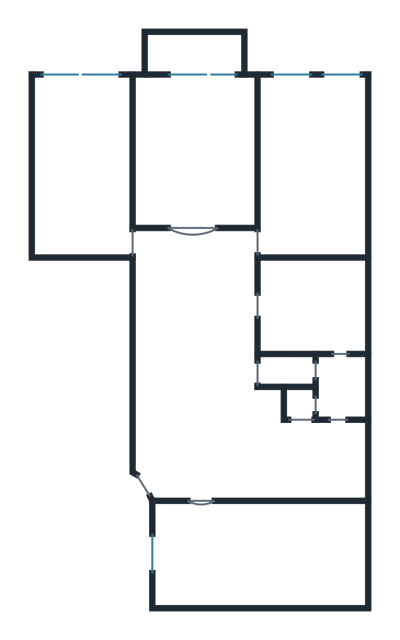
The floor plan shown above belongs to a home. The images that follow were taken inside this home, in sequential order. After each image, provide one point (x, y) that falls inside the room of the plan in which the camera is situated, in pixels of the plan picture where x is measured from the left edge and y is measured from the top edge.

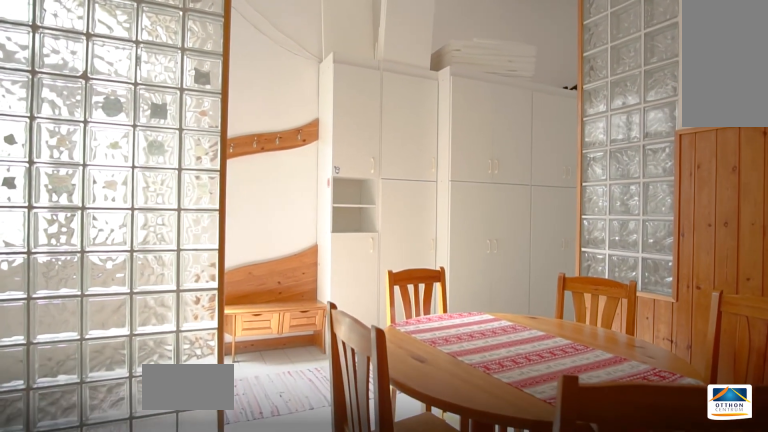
(256, 449)
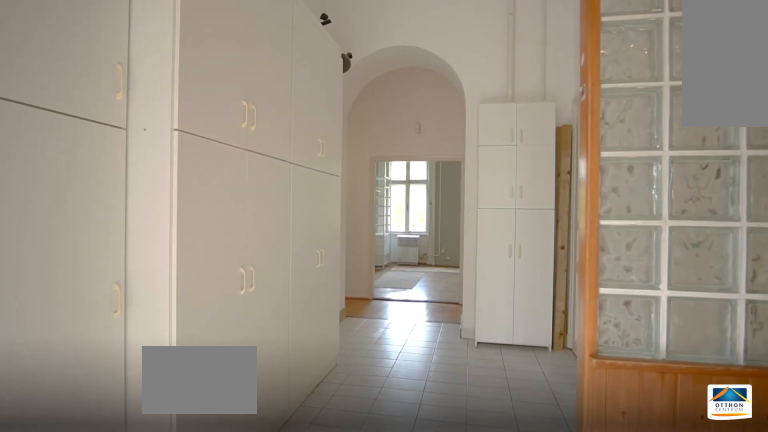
(200, 390)
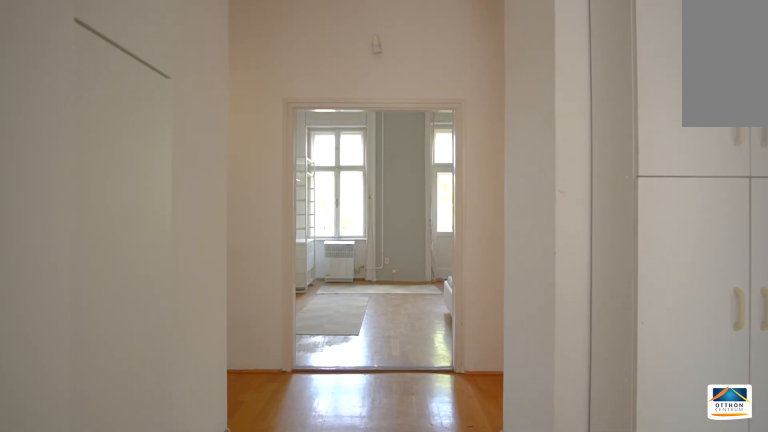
(199, 390)
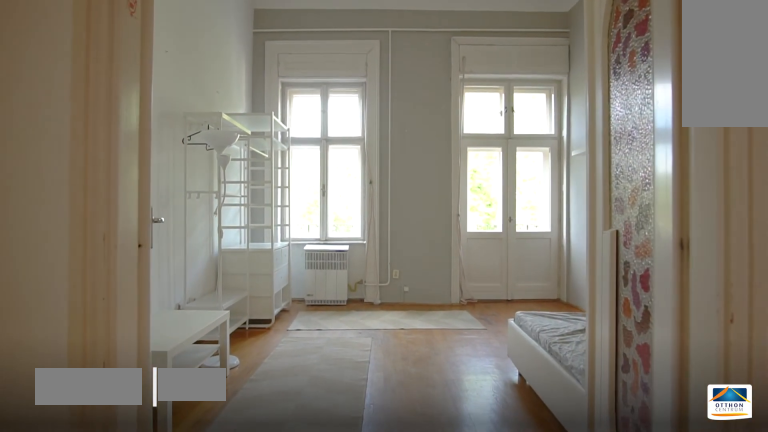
(200, 168)
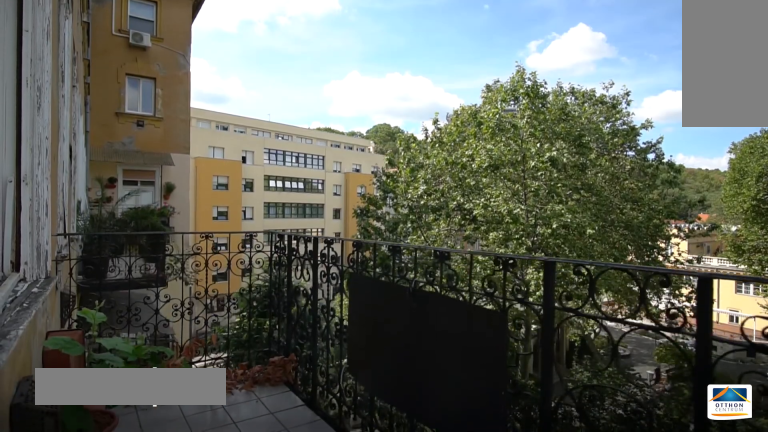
(197, 54)
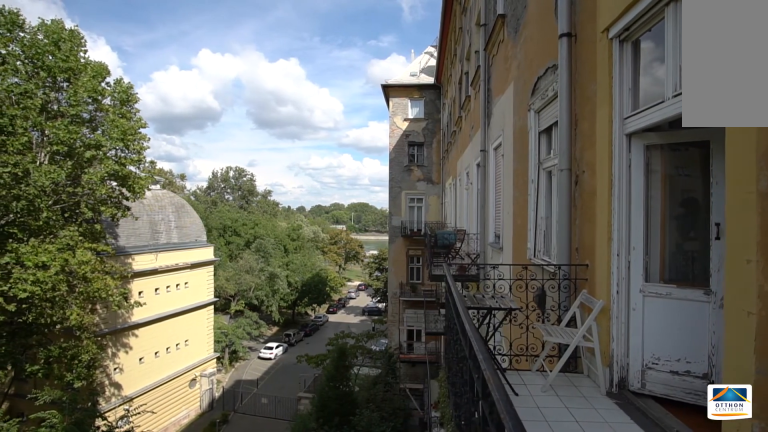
(197, 54)
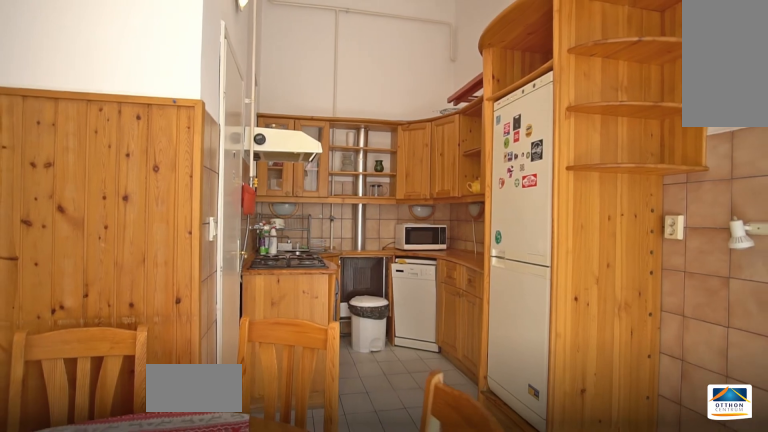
(346, 465)
